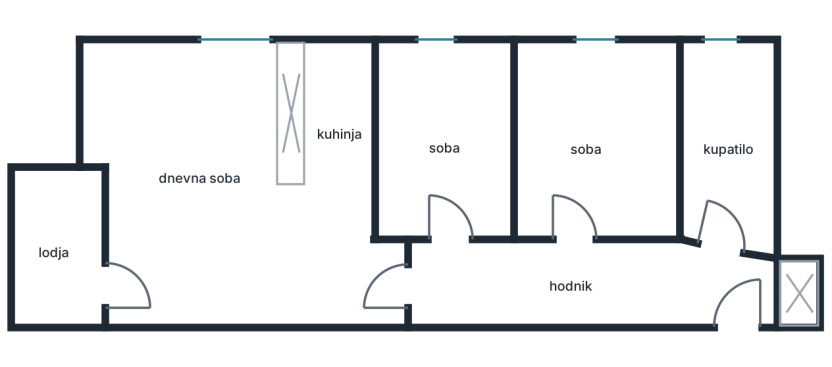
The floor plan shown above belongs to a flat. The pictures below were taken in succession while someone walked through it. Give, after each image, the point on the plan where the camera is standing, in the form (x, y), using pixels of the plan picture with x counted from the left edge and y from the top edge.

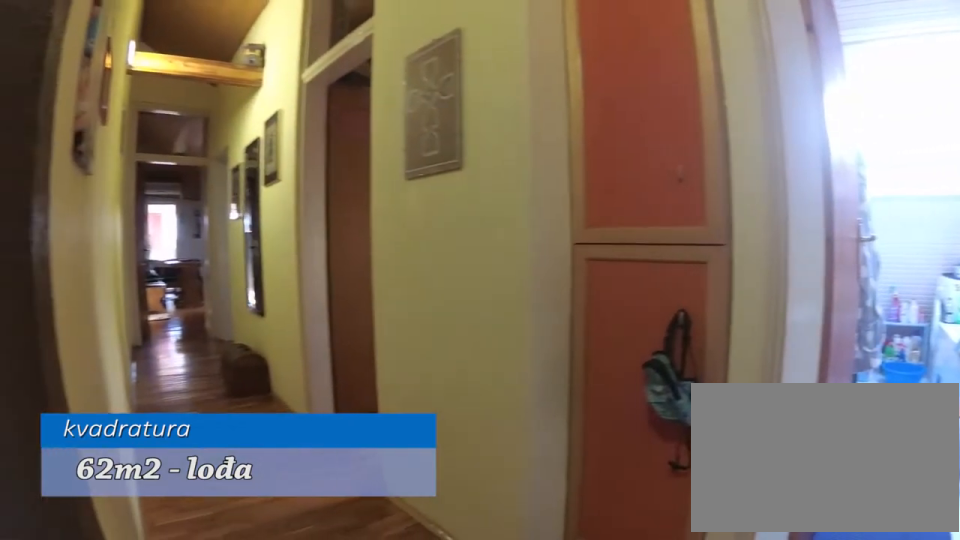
(744, 281)
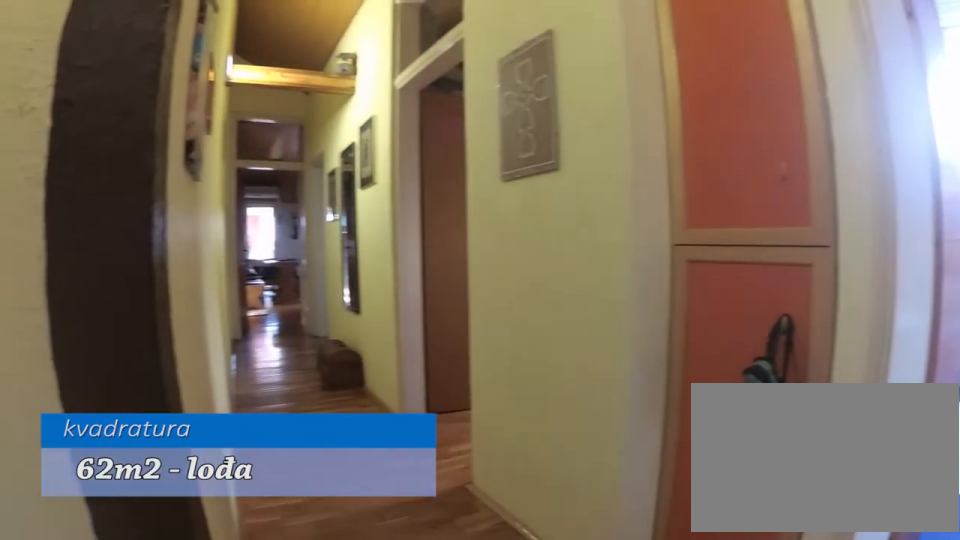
(748, 281)
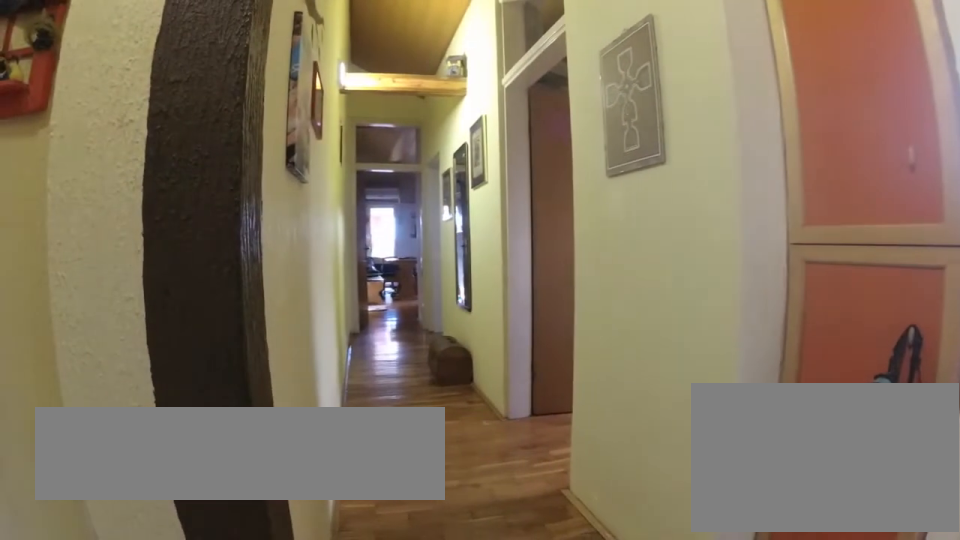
(753, 281)
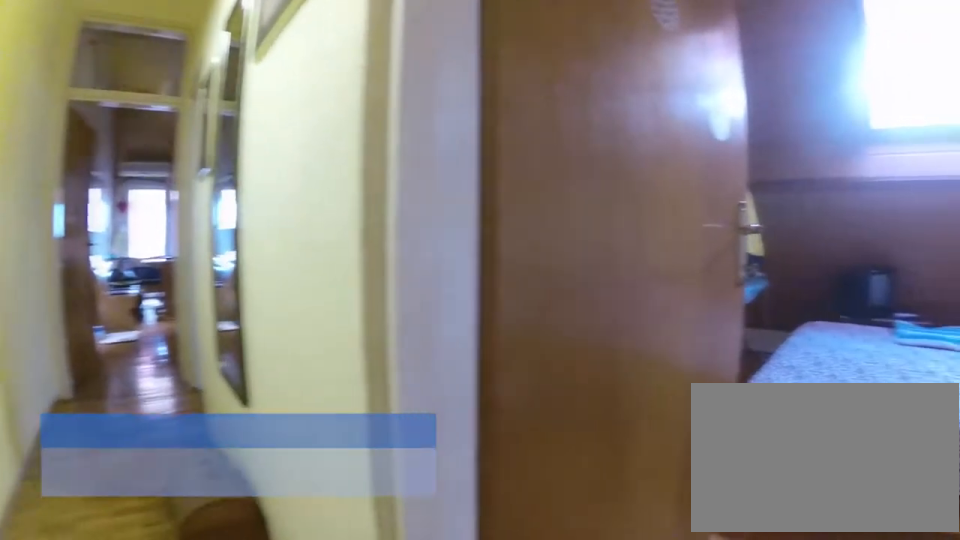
(606, 282)
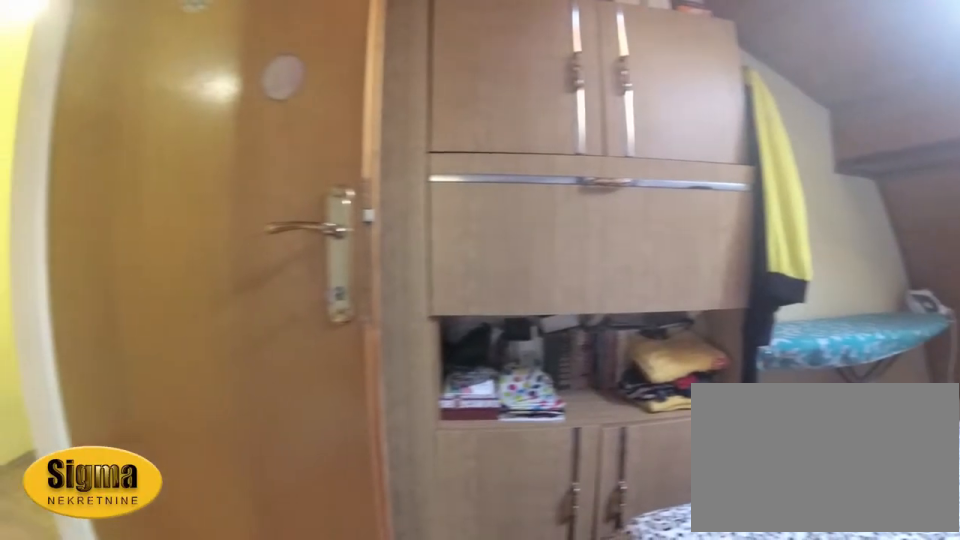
(615, 162)
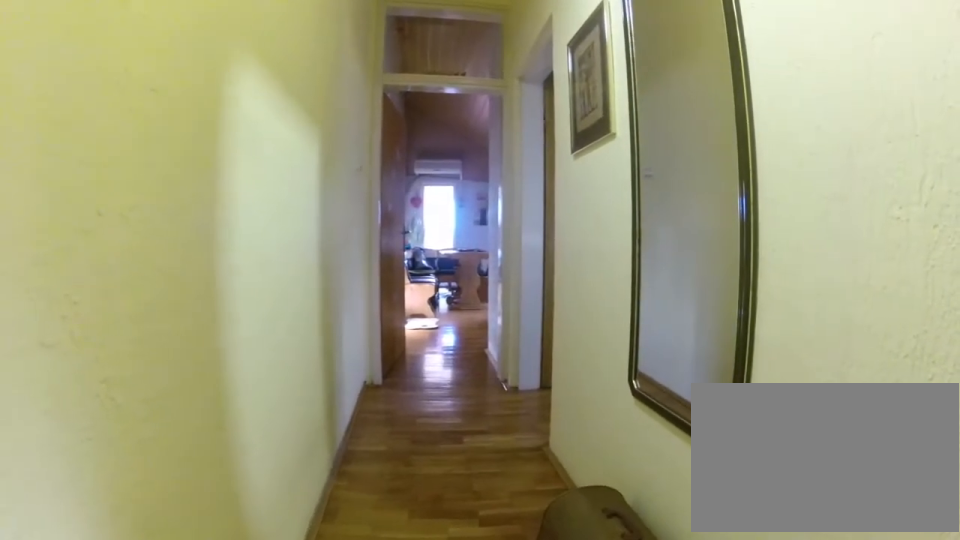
(561, 275)
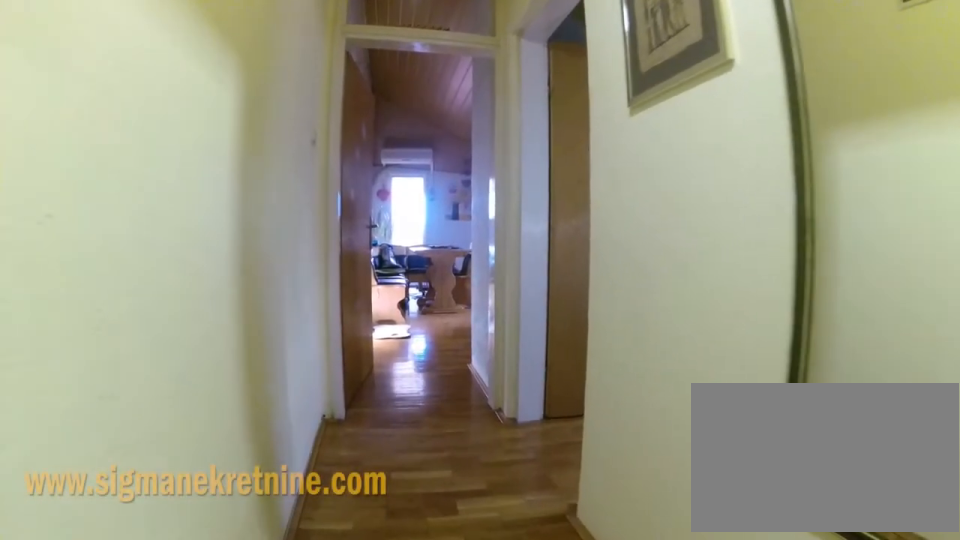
(531, 276)
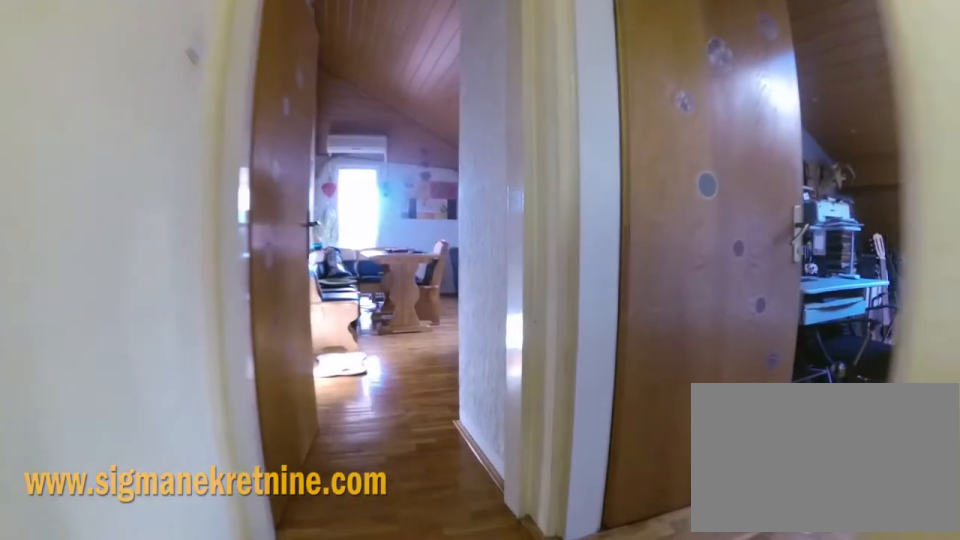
(484, 277)
